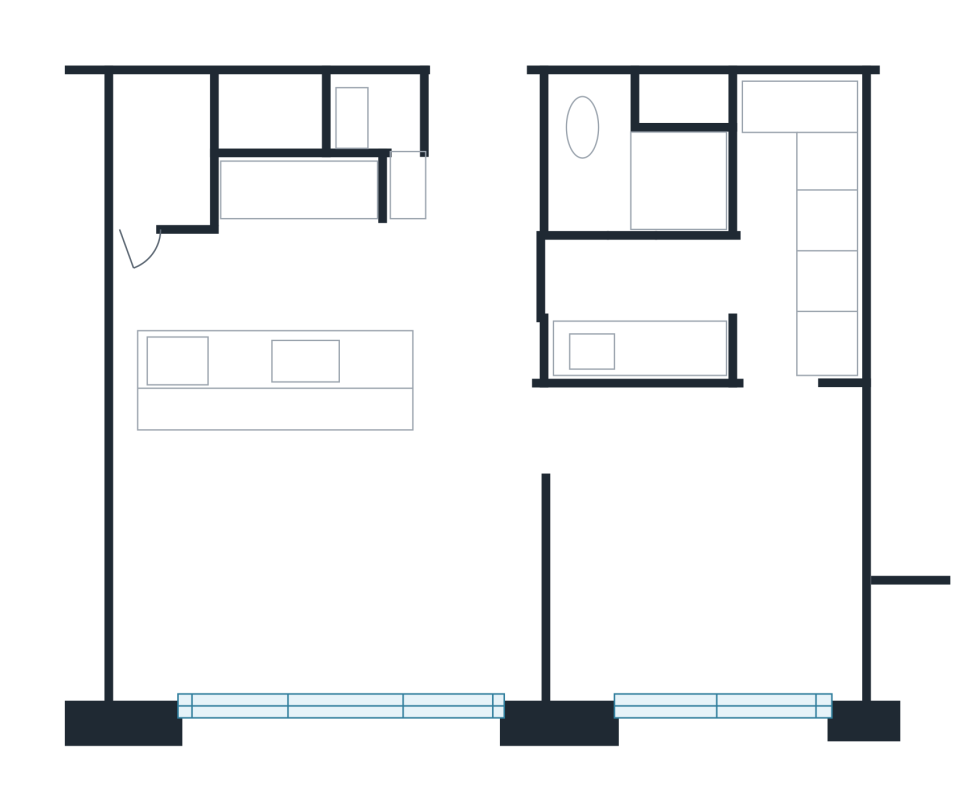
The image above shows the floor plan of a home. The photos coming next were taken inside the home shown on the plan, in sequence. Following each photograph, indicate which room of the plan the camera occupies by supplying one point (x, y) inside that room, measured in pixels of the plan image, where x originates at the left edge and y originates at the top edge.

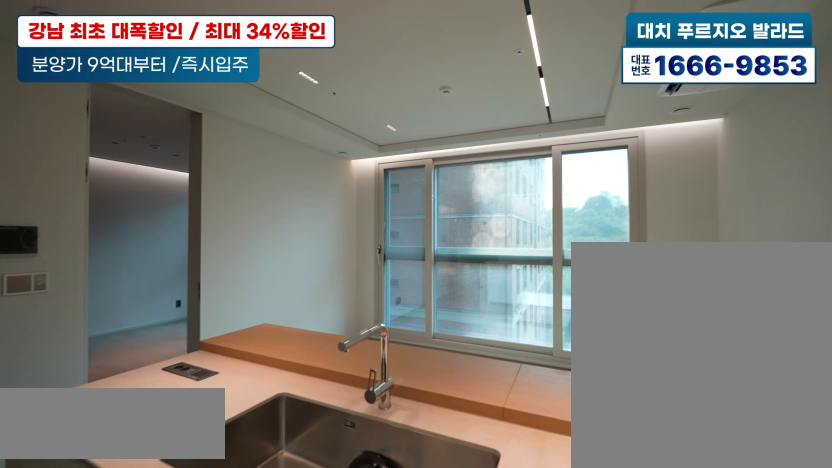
(282, 261)
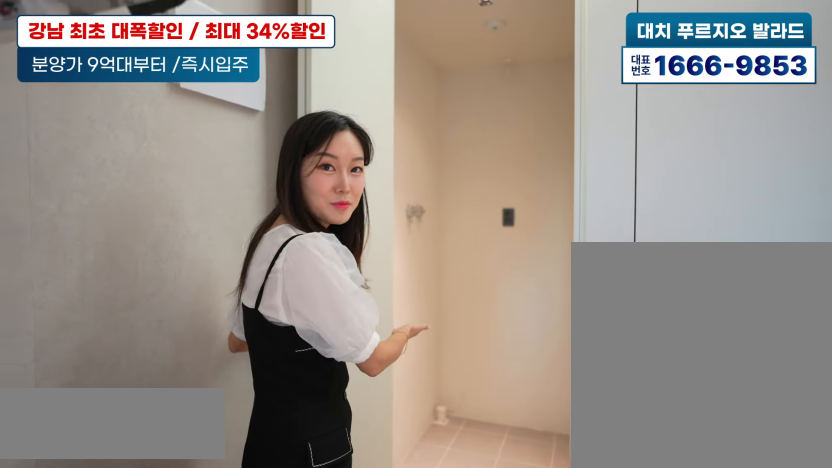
(284, 263)
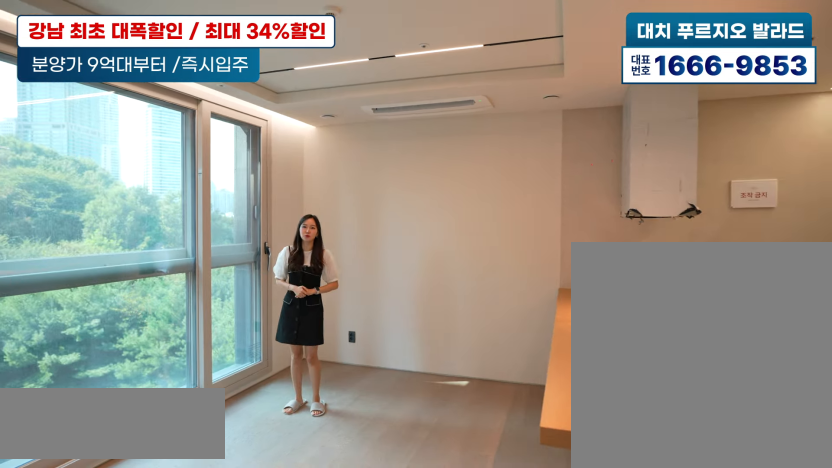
(314, 567)
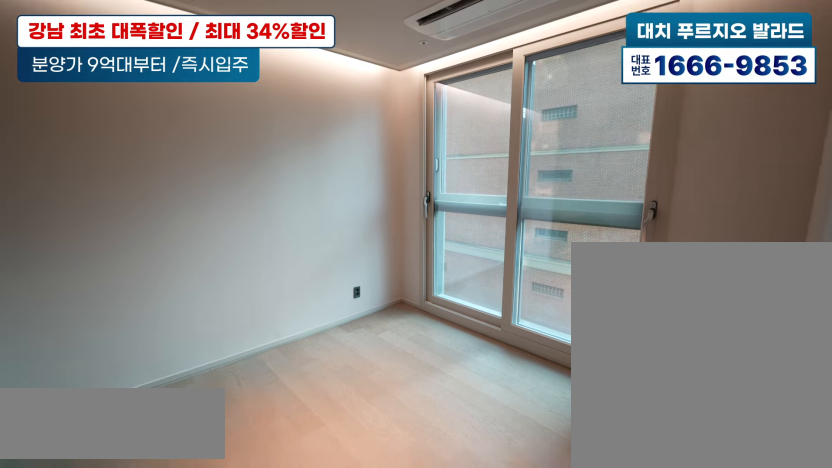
(710, 559)
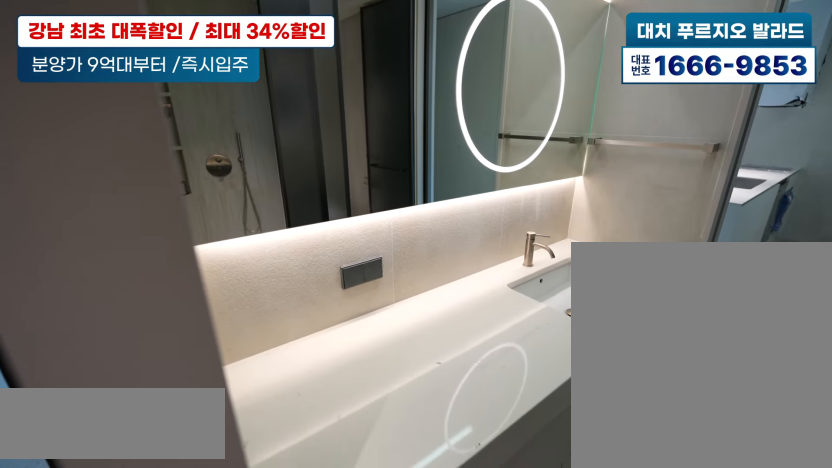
(727, 247)
